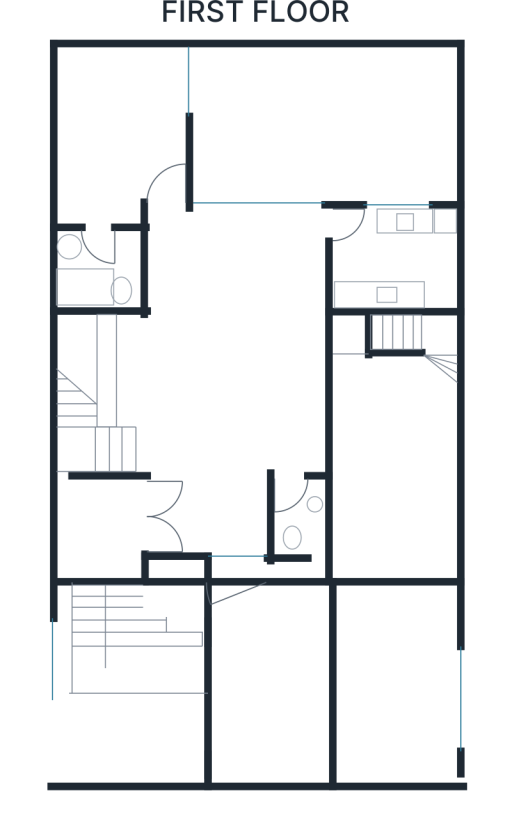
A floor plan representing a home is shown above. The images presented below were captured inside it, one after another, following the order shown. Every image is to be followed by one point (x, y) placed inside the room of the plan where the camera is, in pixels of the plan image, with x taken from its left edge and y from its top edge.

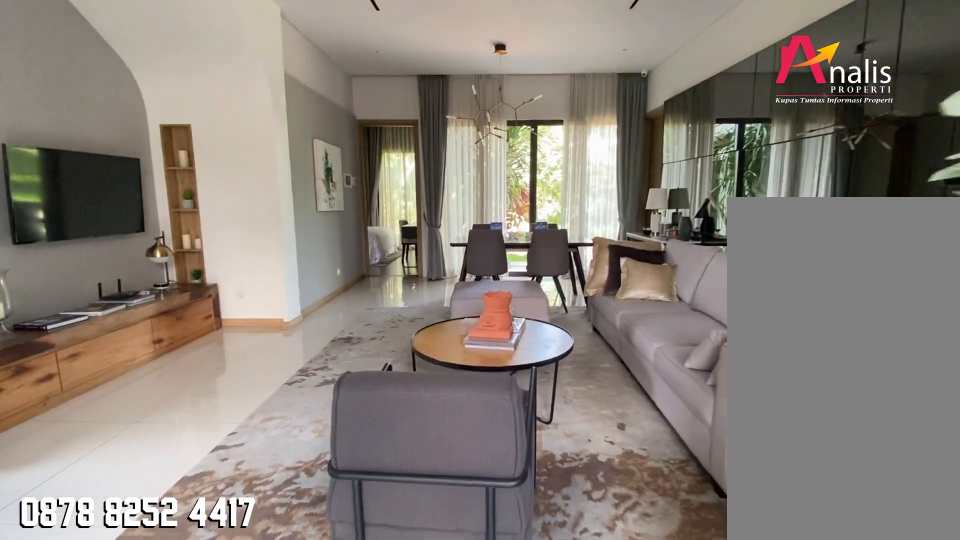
(213, 387)
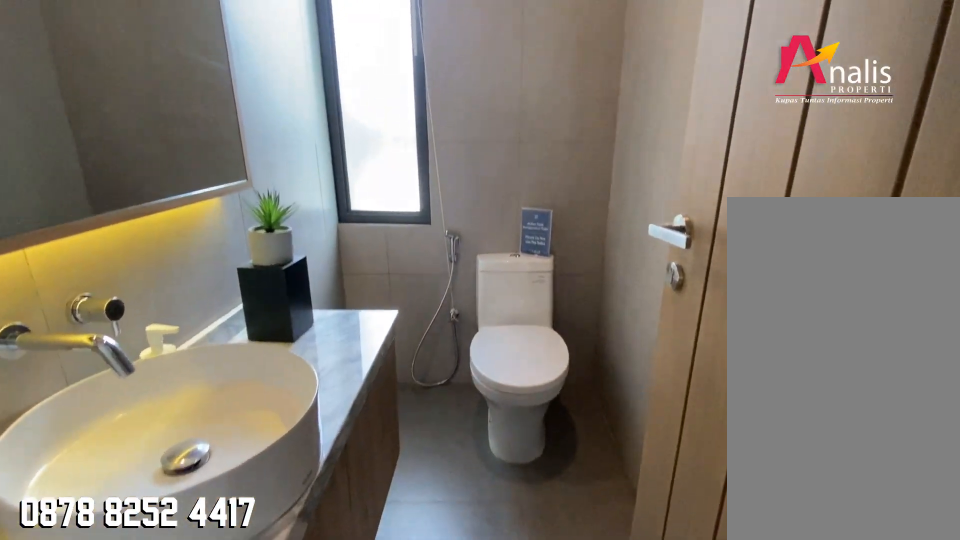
(299, 518)
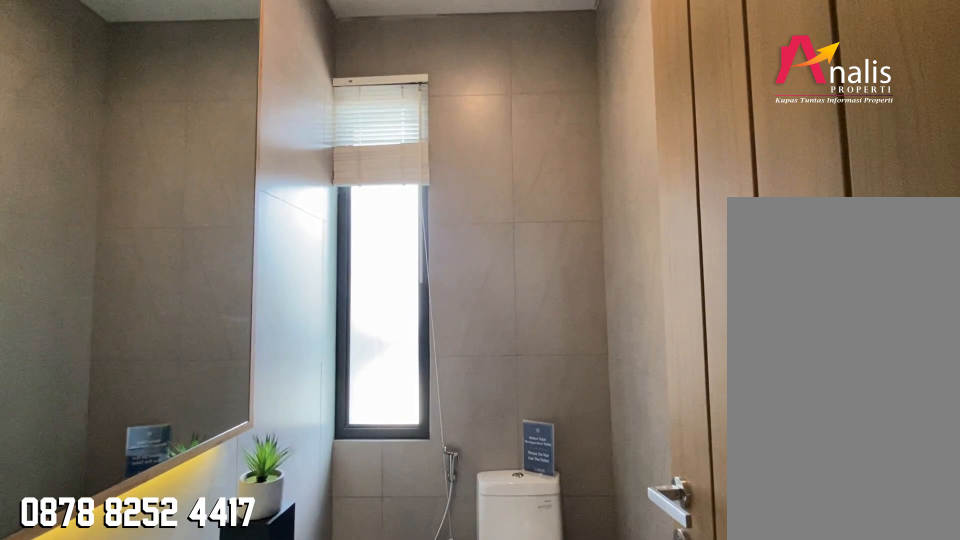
(299, 518)
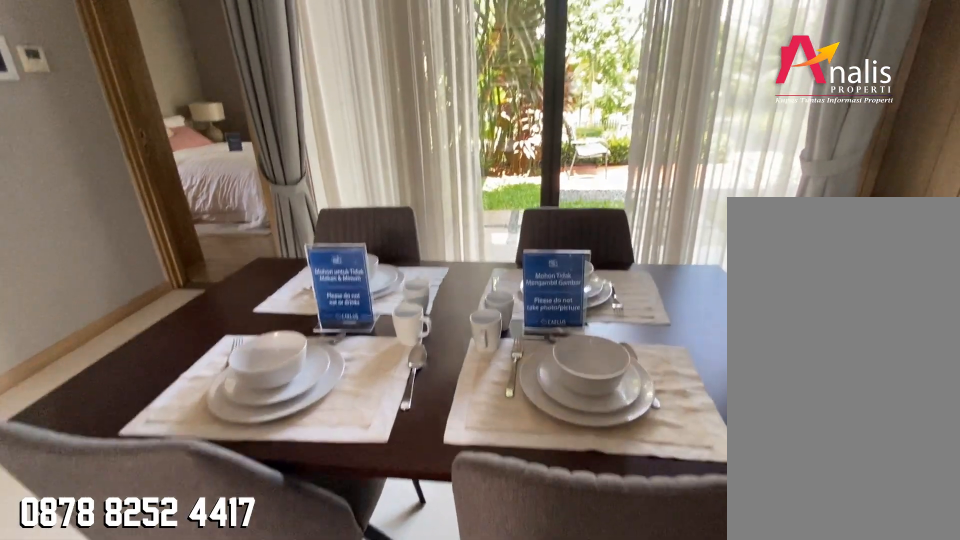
(213, 379)
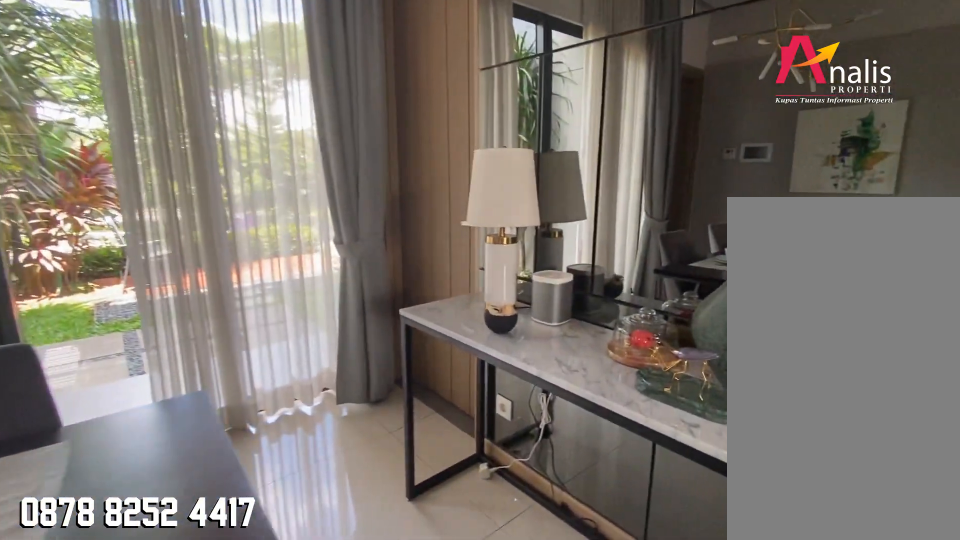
(213, 379)
